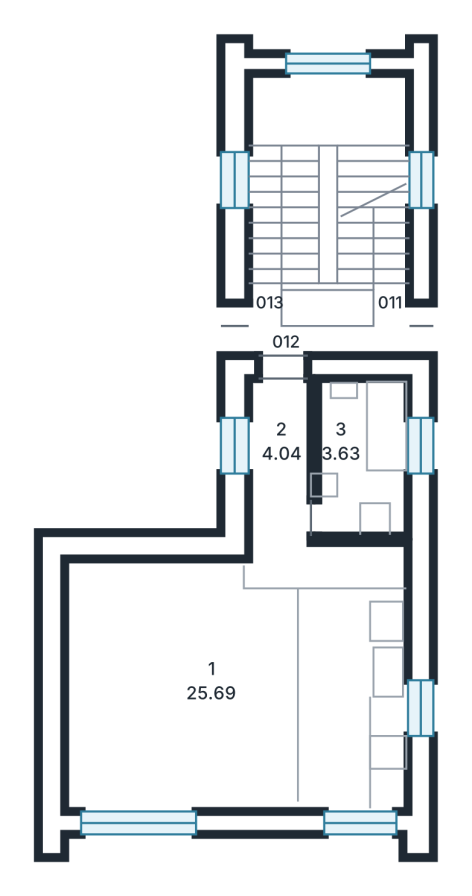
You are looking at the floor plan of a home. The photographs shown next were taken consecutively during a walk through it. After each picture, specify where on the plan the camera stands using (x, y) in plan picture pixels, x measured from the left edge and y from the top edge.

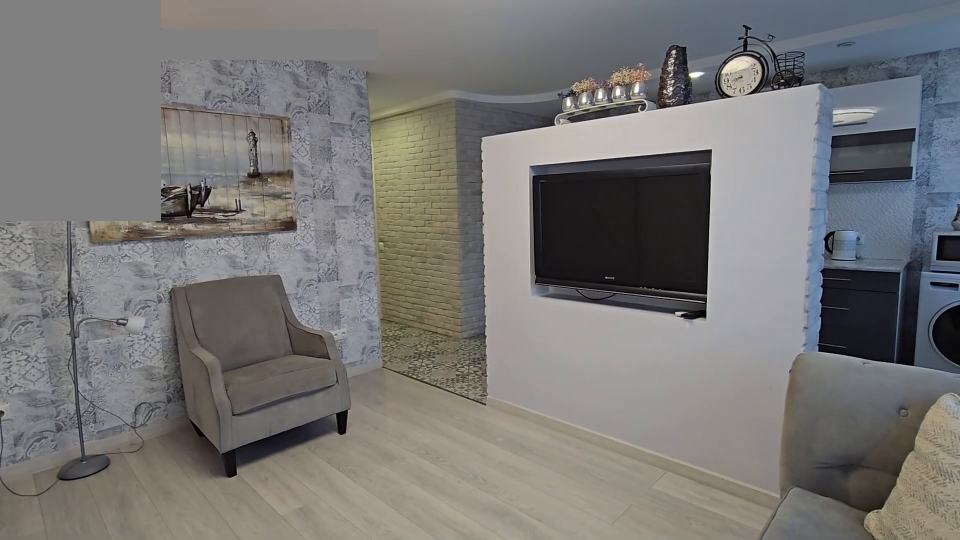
(126, 654)
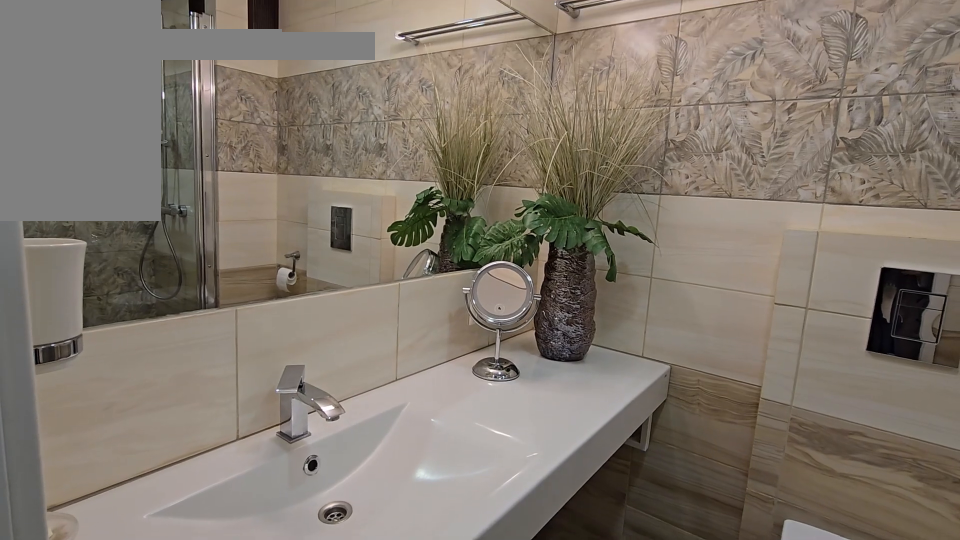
(365, 458)
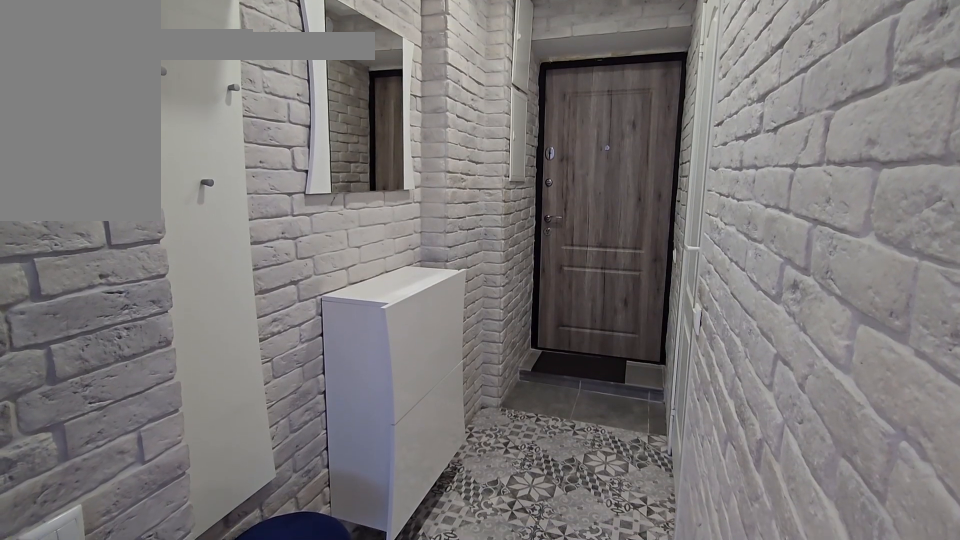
(258, 458)
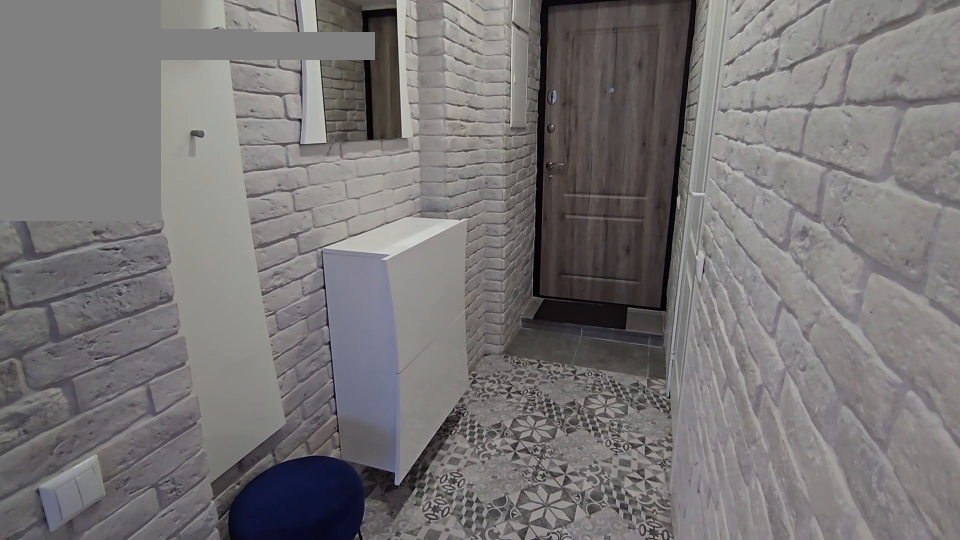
(273, 458)
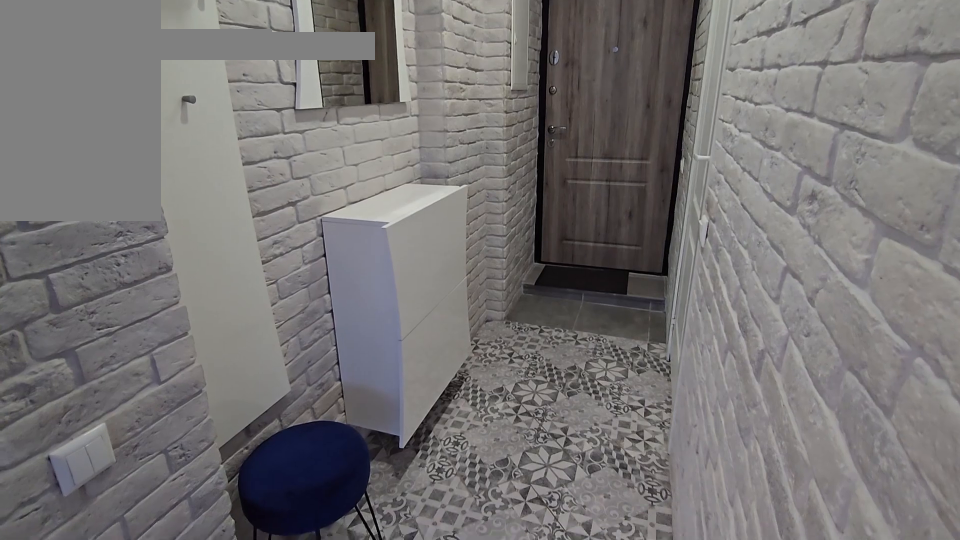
(276, 458)
